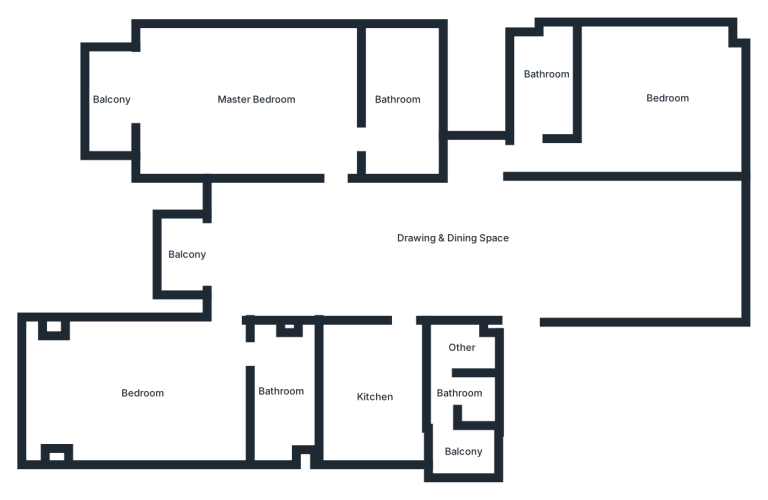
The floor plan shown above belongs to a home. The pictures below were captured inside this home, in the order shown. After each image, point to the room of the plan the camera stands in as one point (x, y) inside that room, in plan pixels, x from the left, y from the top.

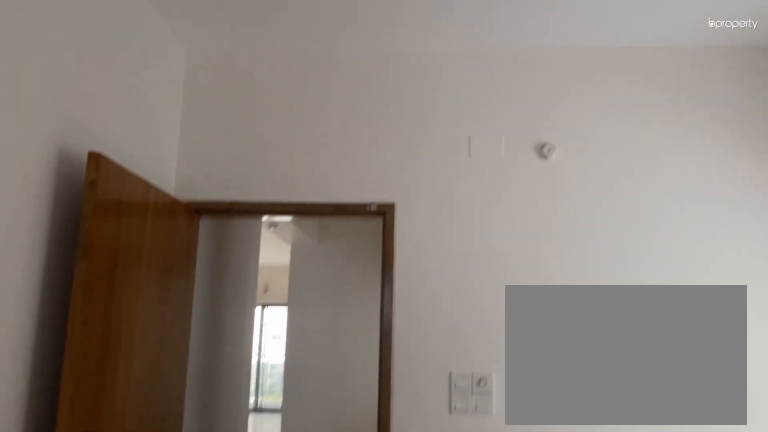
(637, 99)
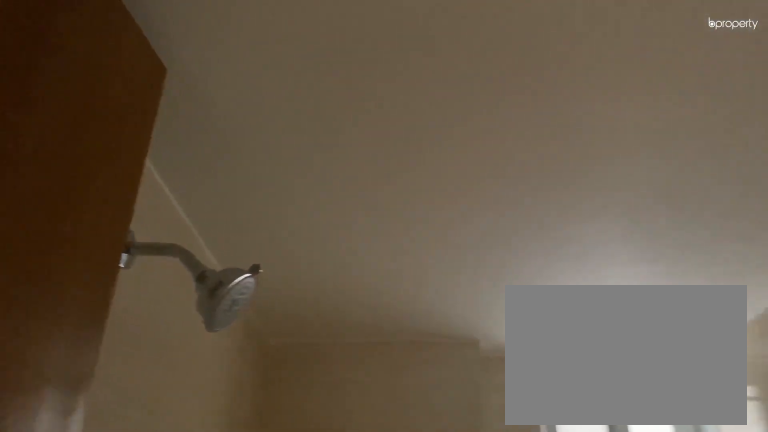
(543, 90)
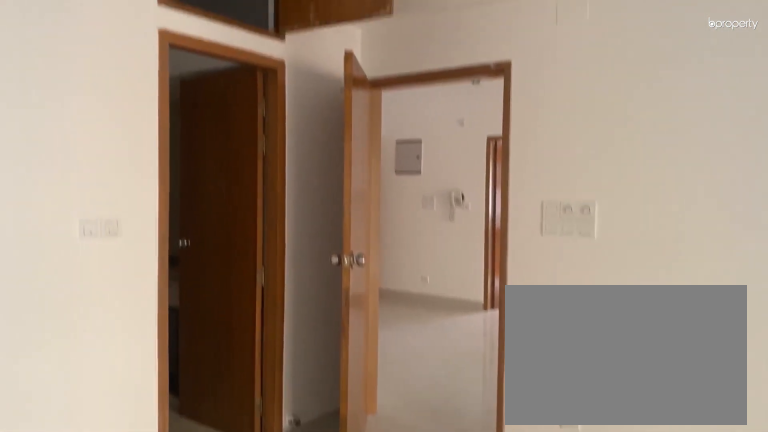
(267, 97)
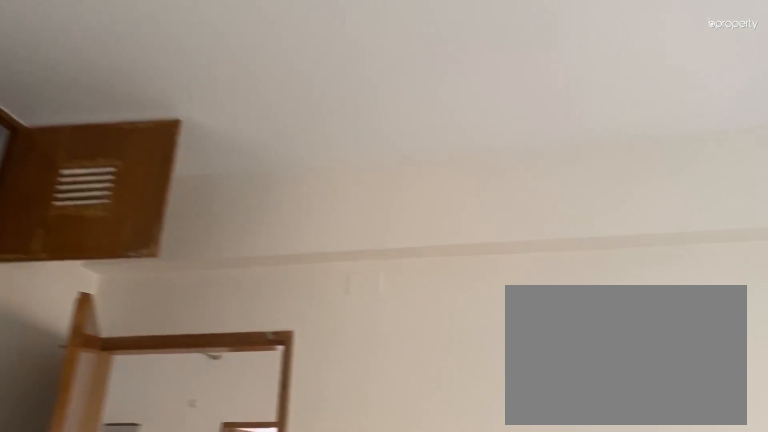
(267, 97)
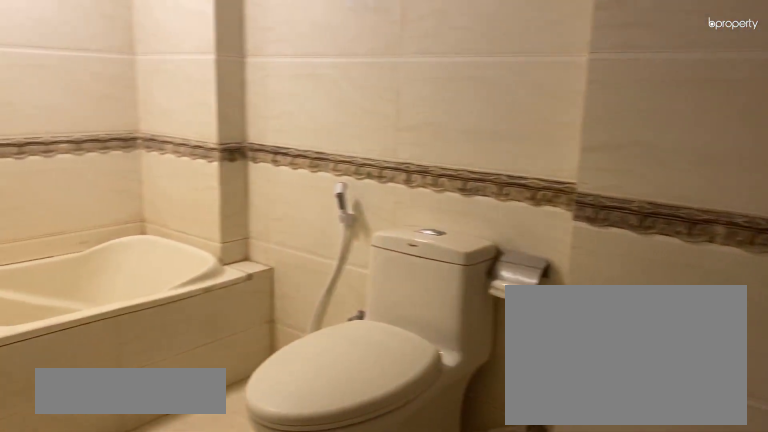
(392, 99)
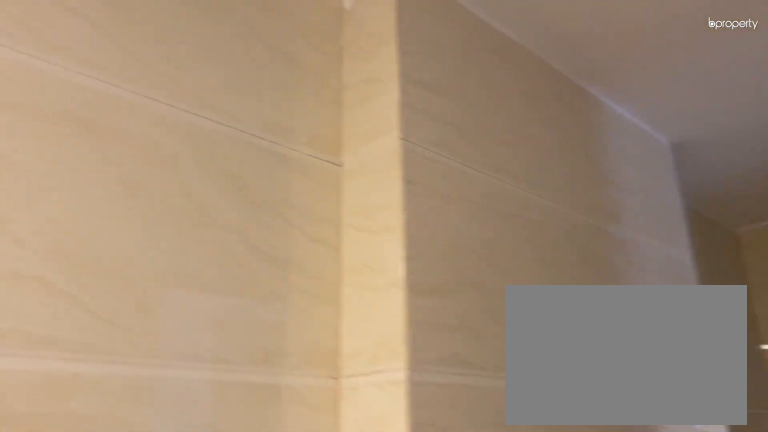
(392, 99)
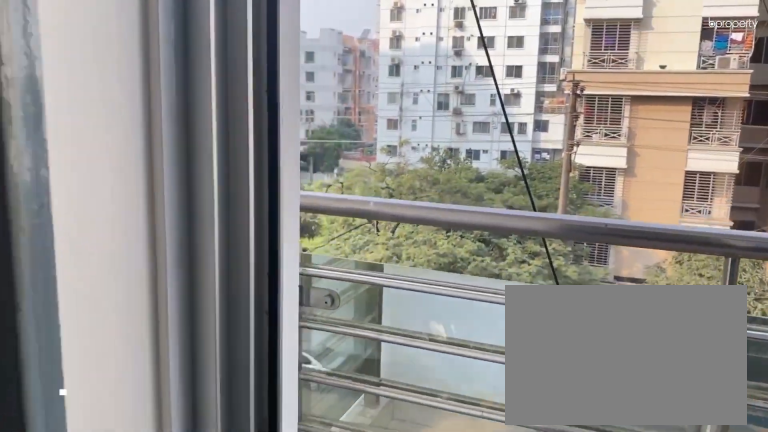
(151, 98)
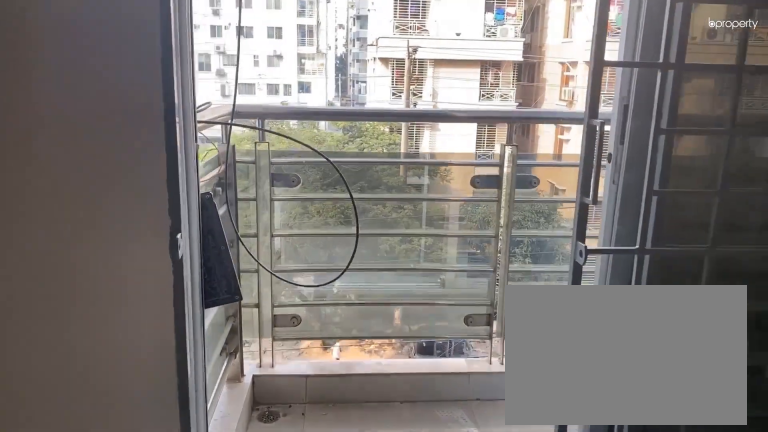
(276, 259)
